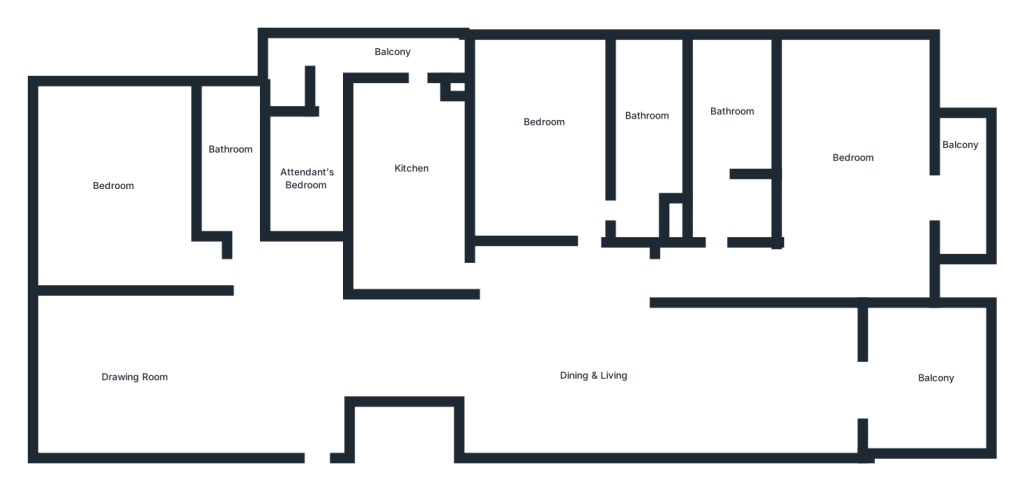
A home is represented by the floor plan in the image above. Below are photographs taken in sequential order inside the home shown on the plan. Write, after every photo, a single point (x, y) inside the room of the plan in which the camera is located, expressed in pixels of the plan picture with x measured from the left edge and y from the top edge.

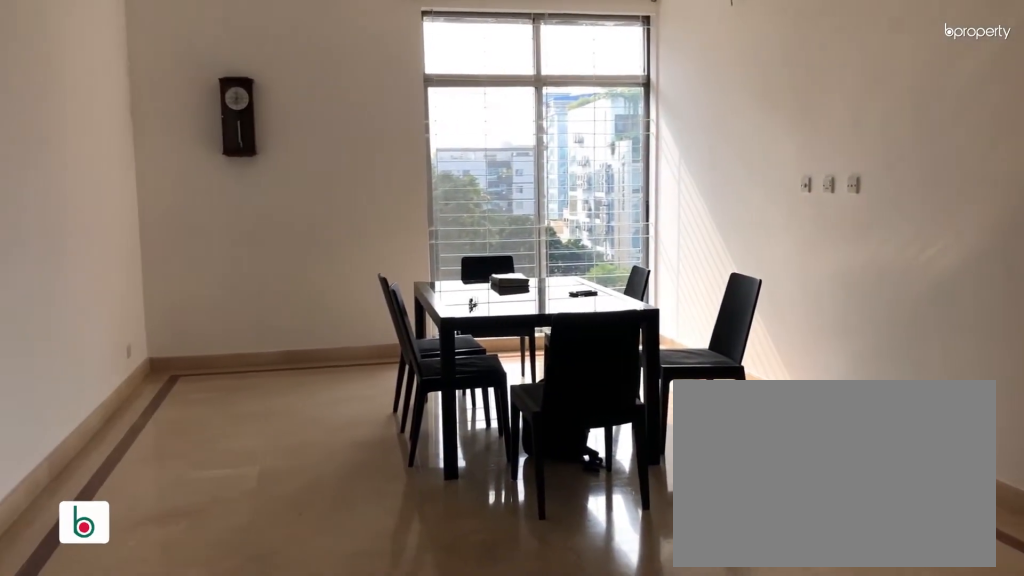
(136, 368)
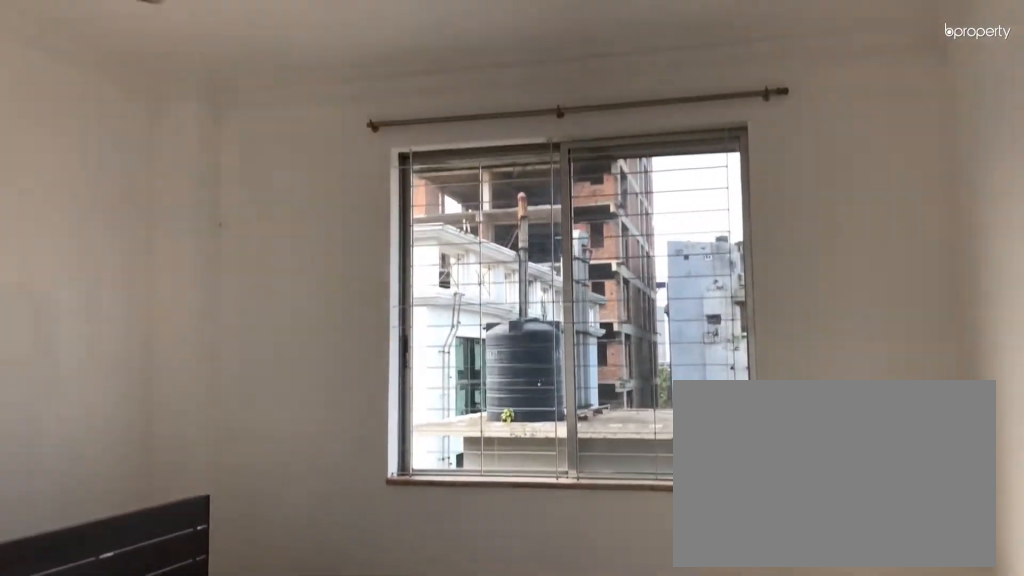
(110, 192)
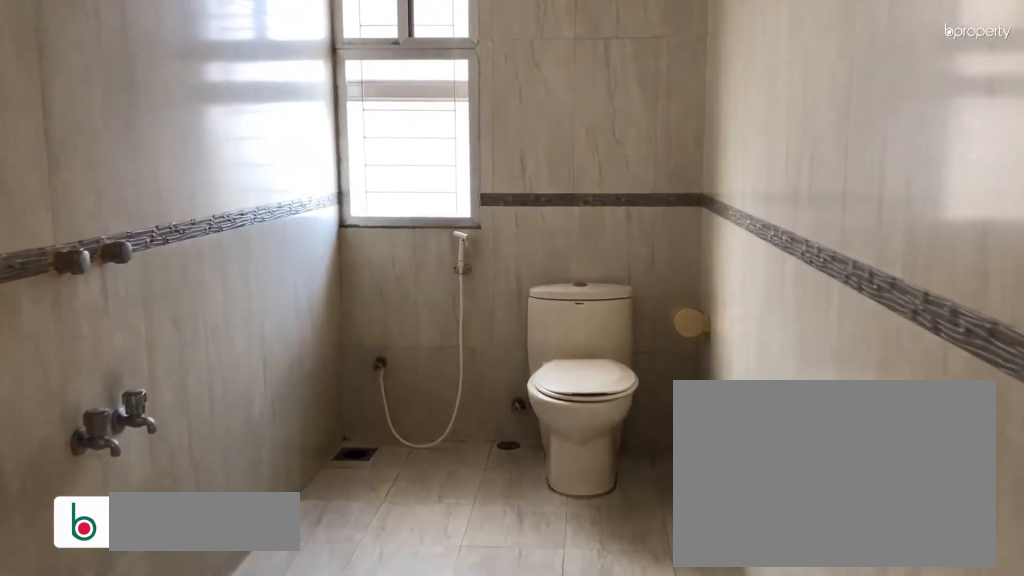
(225, 153)
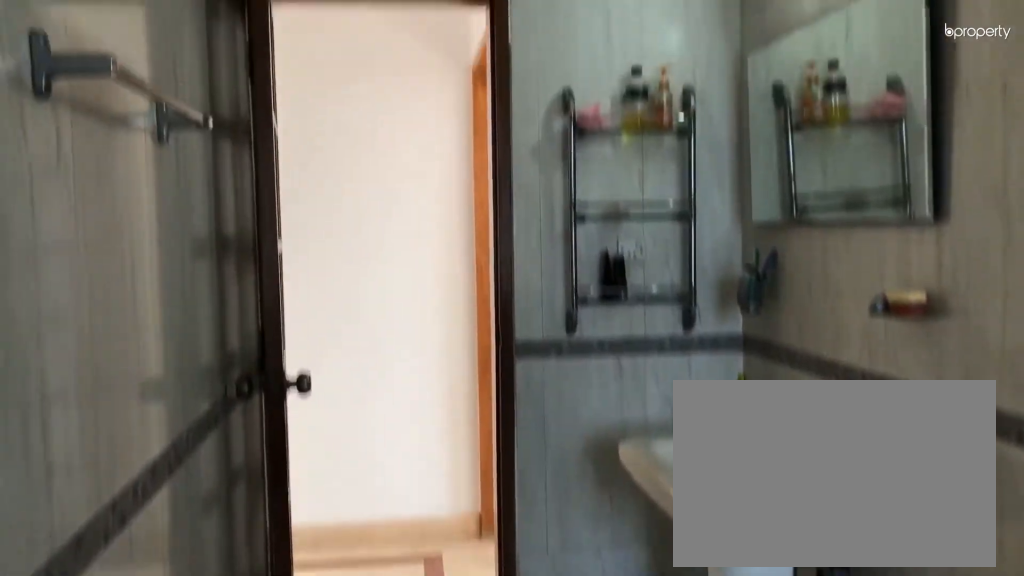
(225, 153)
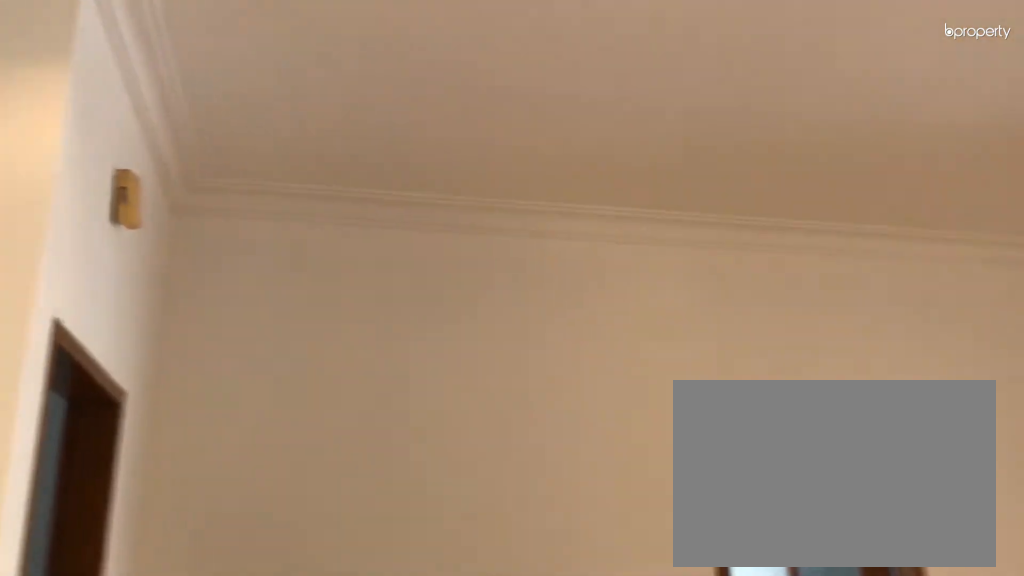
(562, 347)
